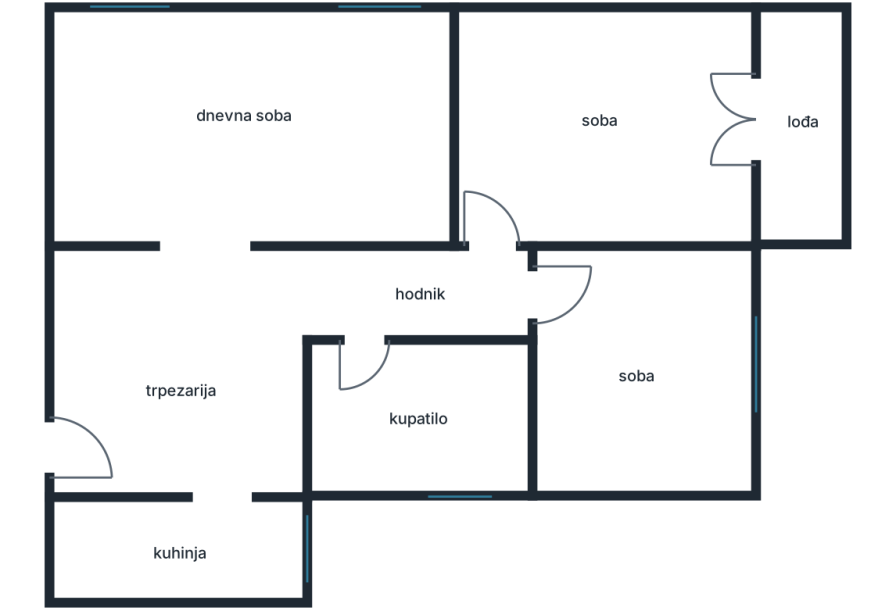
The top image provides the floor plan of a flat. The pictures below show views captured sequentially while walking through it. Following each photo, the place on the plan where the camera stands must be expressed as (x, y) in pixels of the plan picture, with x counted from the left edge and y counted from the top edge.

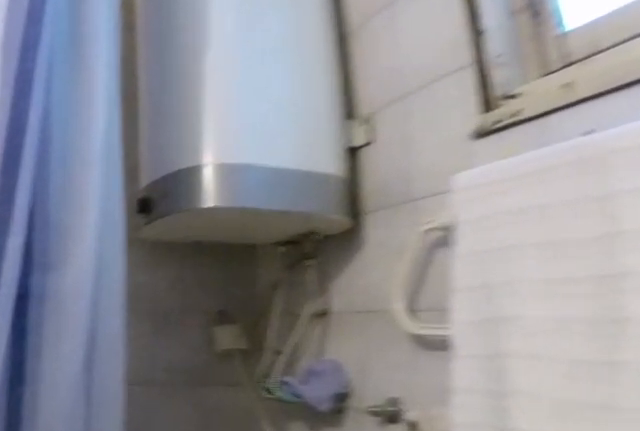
(408, 427)
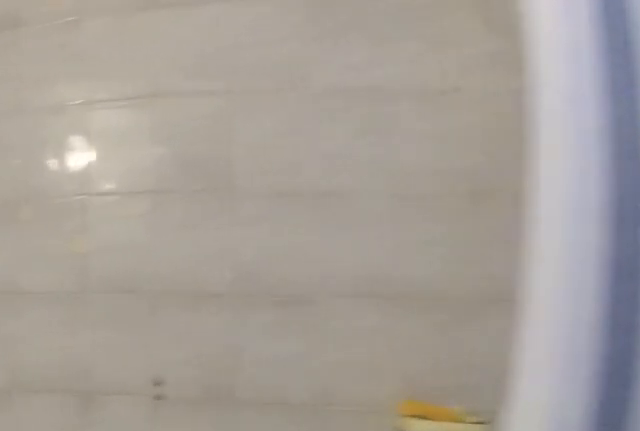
(426, 437)
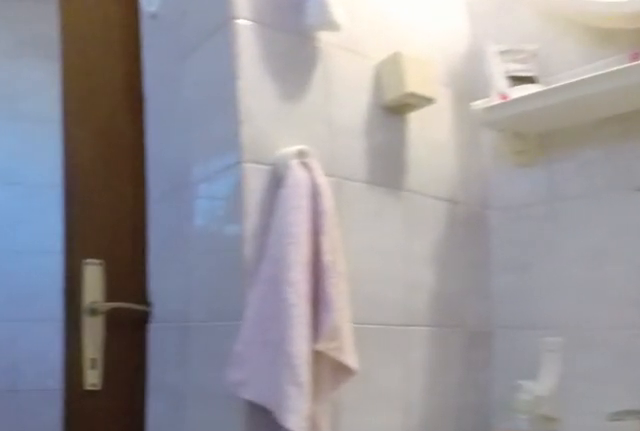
(465, 434)
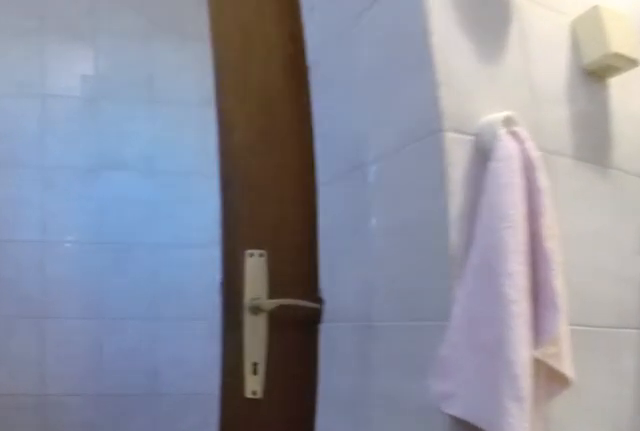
(452, 427)
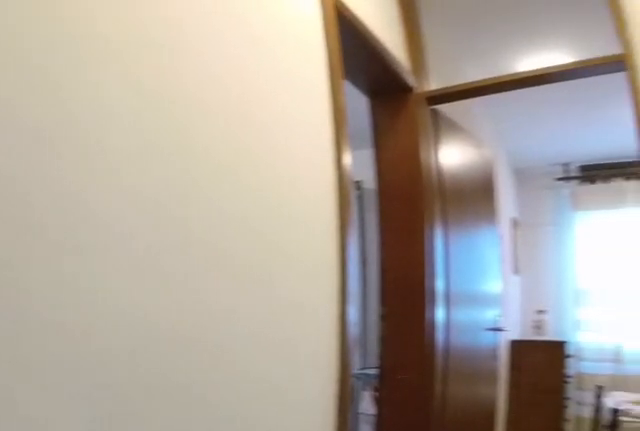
(357, 314)
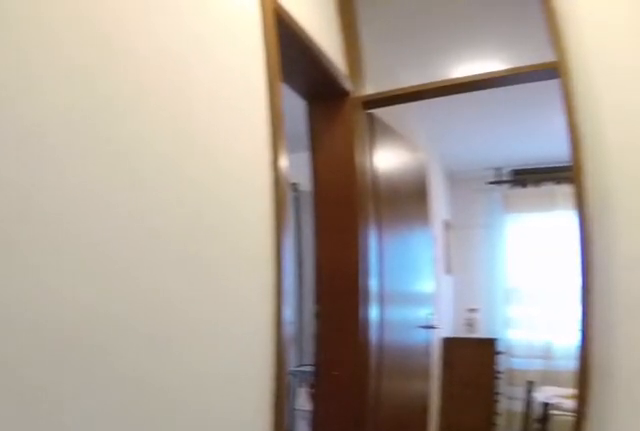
(357, 311)
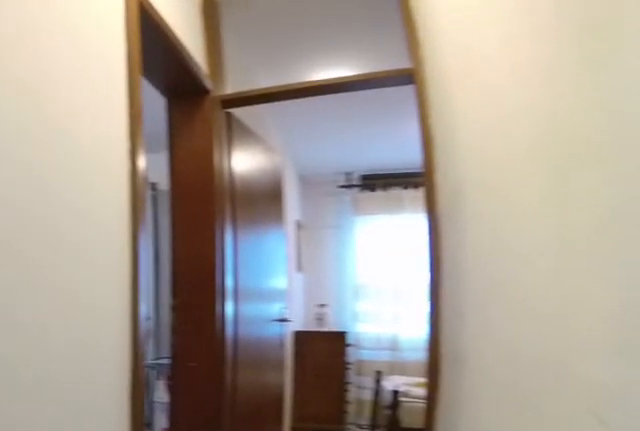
(354, 305)
